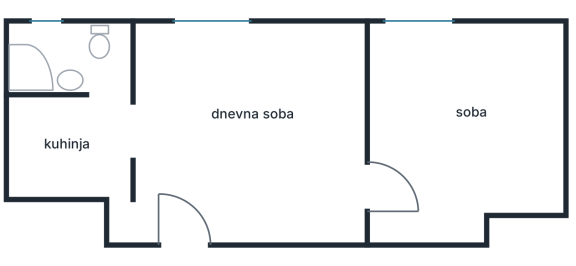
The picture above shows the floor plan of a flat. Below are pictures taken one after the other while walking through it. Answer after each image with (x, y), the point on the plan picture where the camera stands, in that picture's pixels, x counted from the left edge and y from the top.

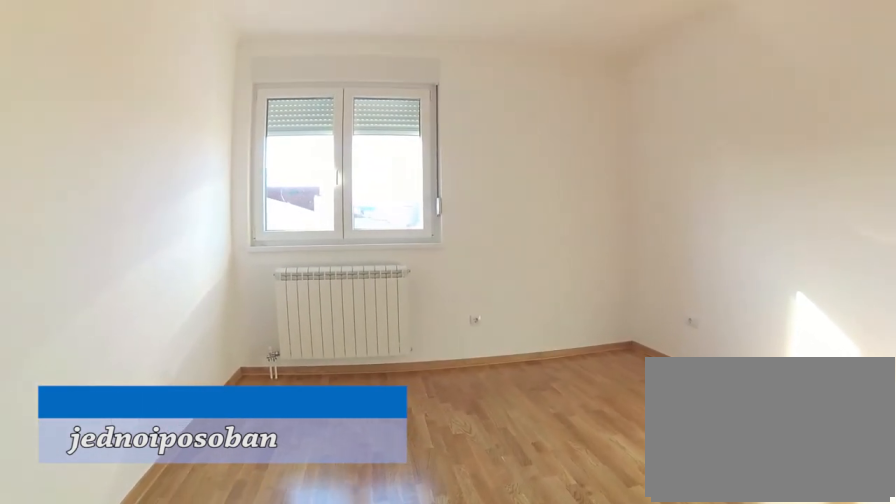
(421, 205)
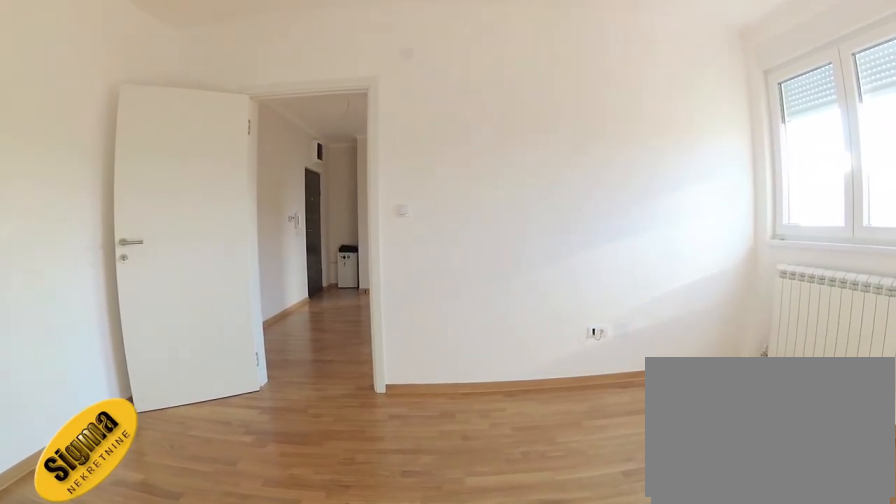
(537, 147)
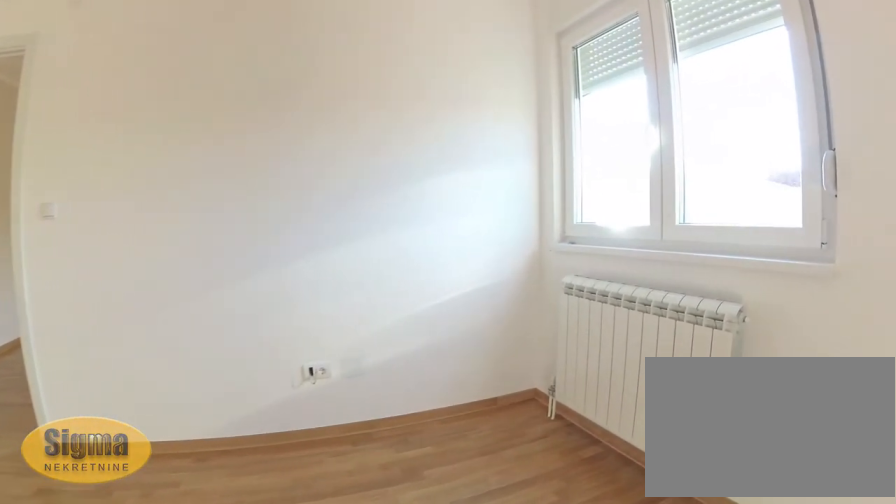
(511, 108)
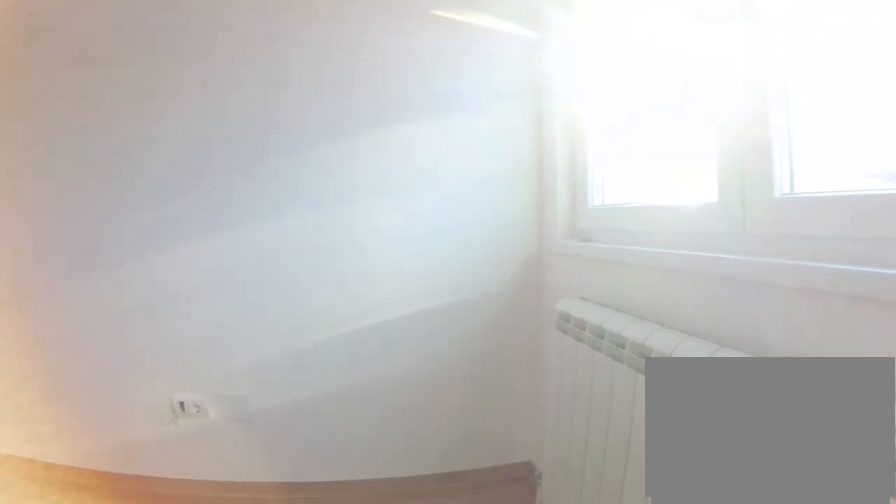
(485, 61)
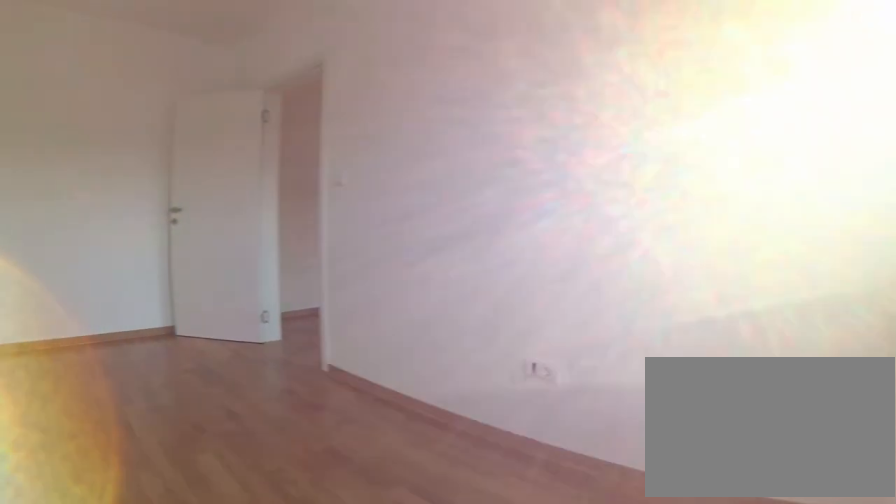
(484, 54)
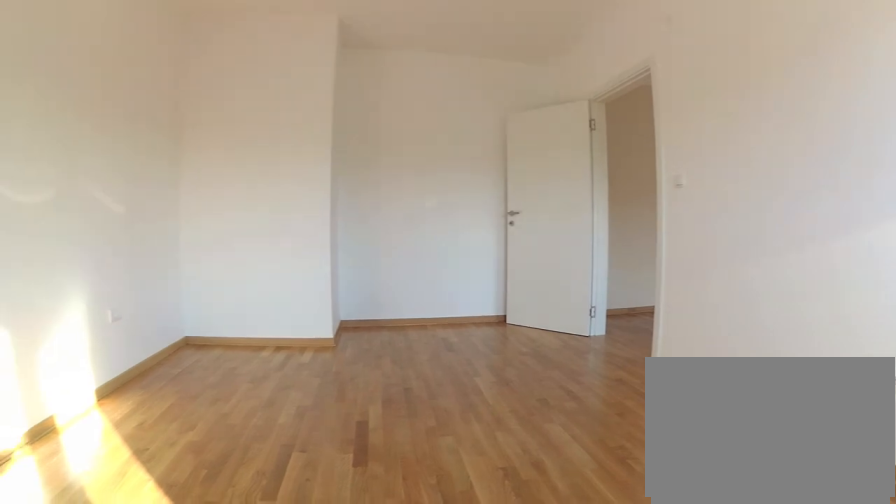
(477, 47)
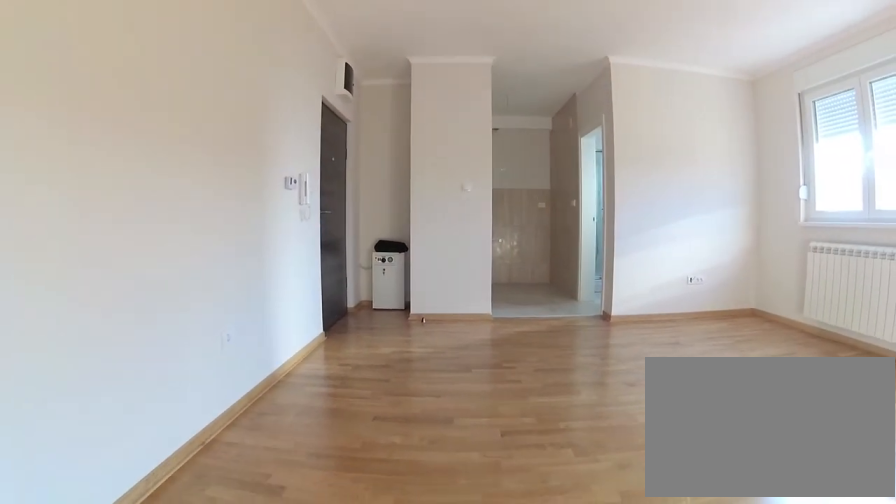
(377, 181)
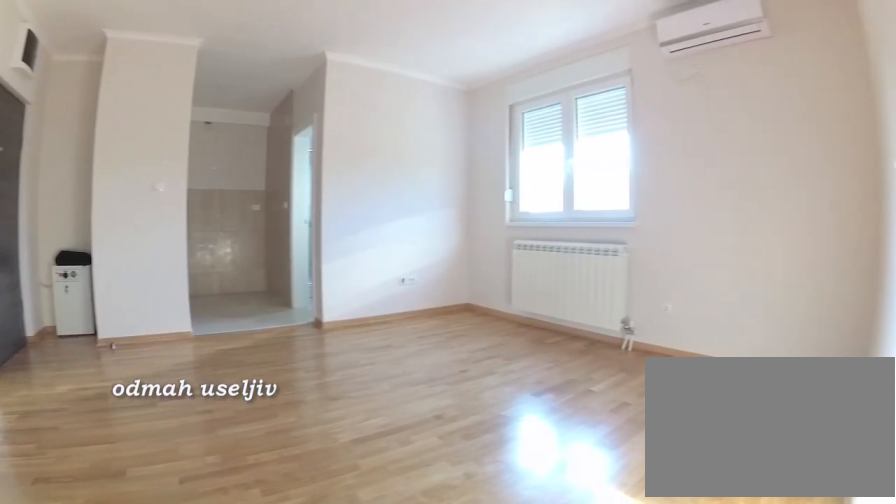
(369, 189)
